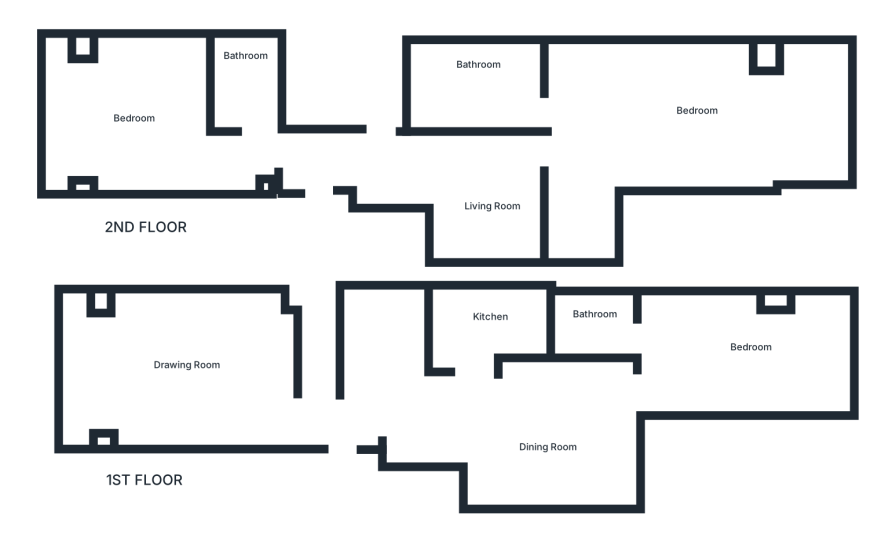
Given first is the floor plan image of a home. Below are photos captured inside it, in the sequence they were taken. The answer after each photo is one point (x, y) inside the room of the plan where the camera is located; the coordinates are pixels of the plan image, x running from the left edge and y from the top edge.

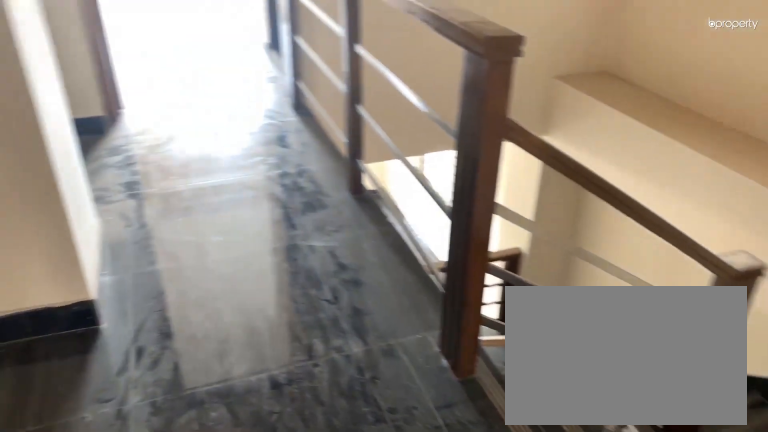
(435, 168)
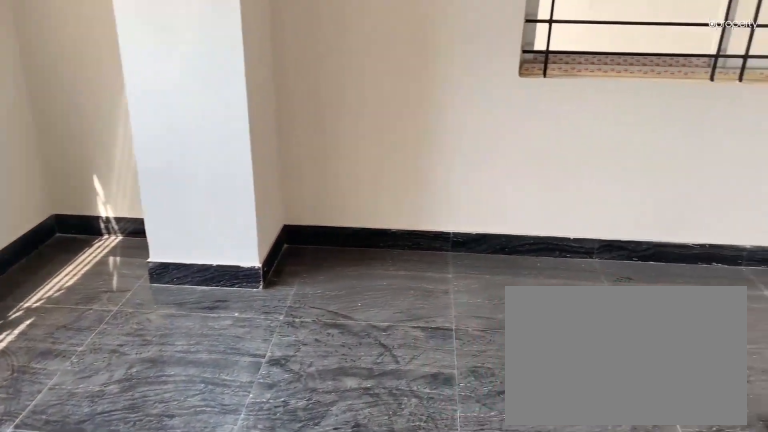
(137, 110)
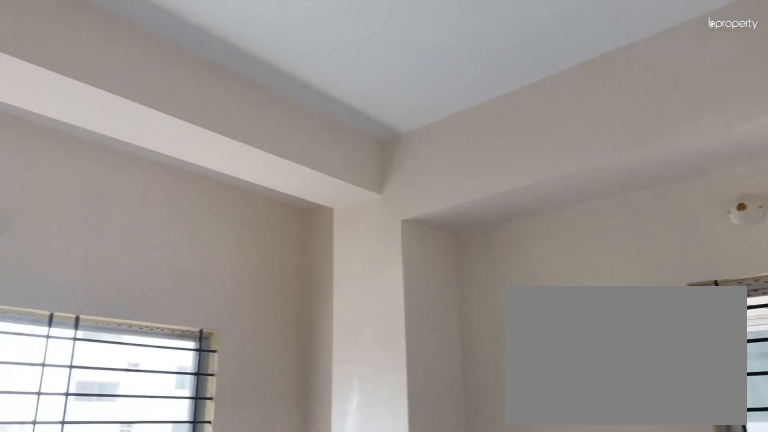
(141, 114)
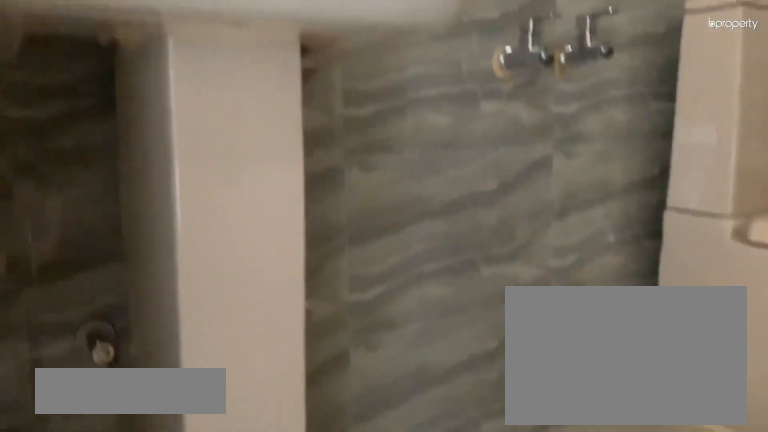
(252, 90)
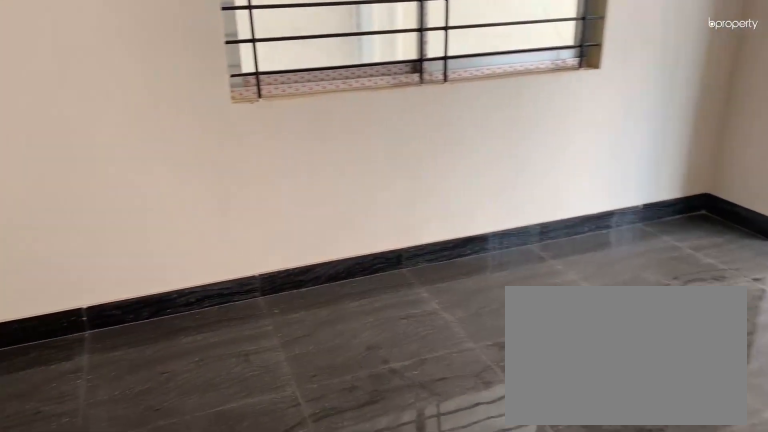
(690, 126)
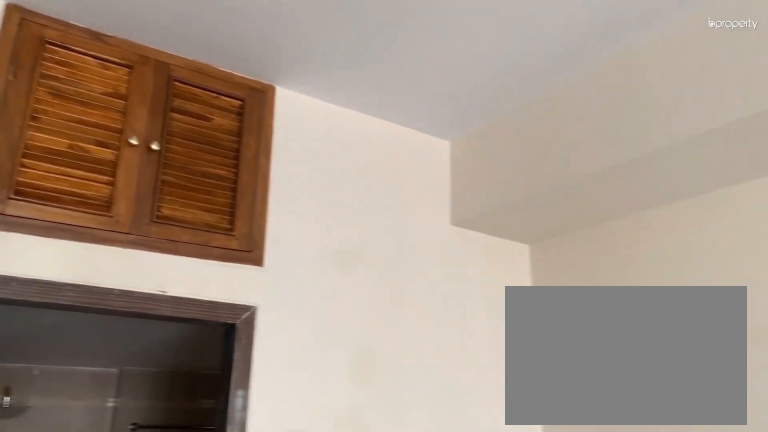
(679, 115)
